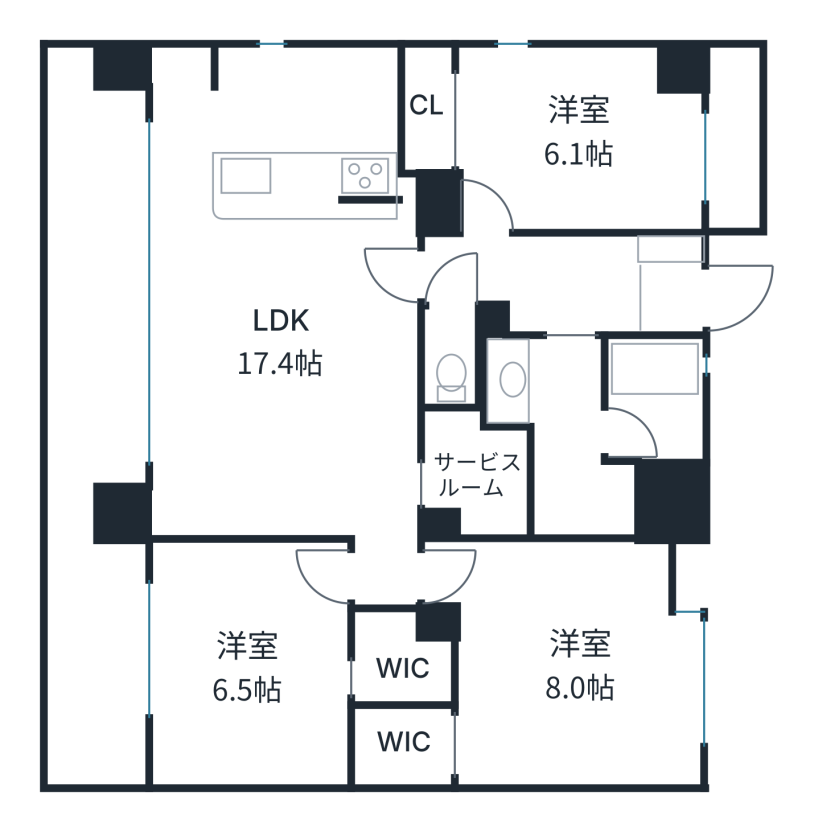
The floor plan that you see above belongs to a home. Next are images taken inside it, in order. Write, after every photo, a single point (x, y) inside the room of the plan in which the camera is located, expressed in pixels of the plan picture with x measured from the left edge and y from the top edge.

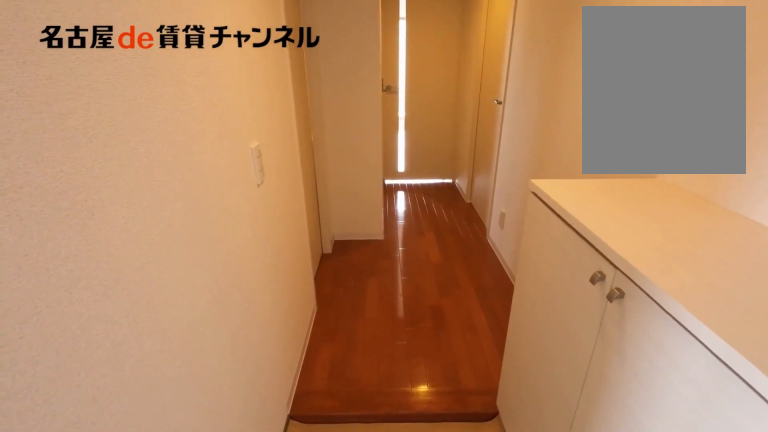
(667, 286)
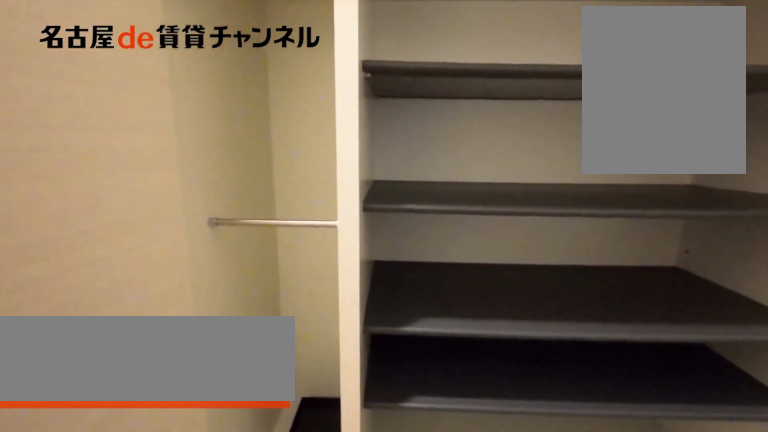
(667, 286)
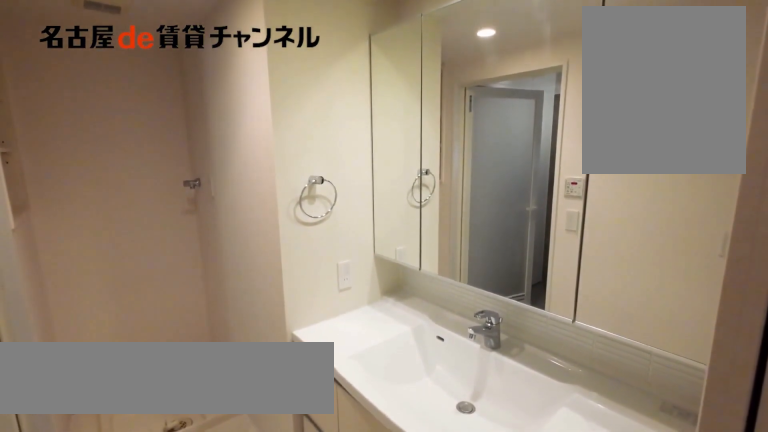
(562, 432)
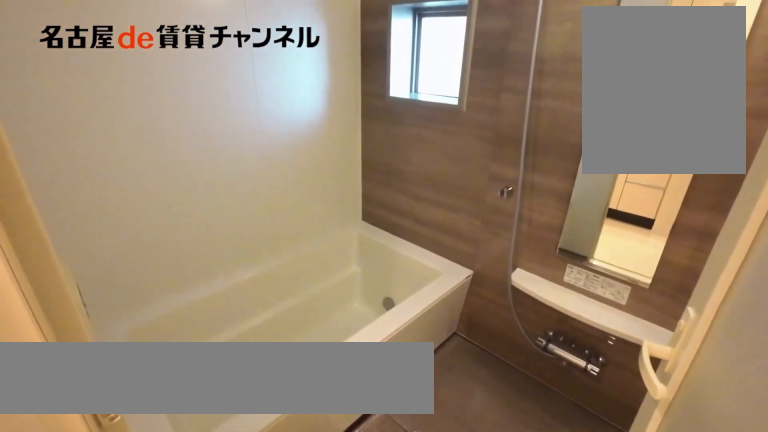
(651, 398)
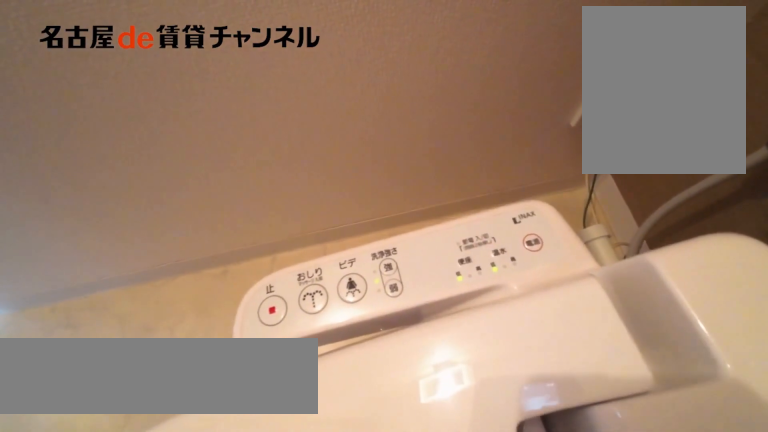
(450, 356)
